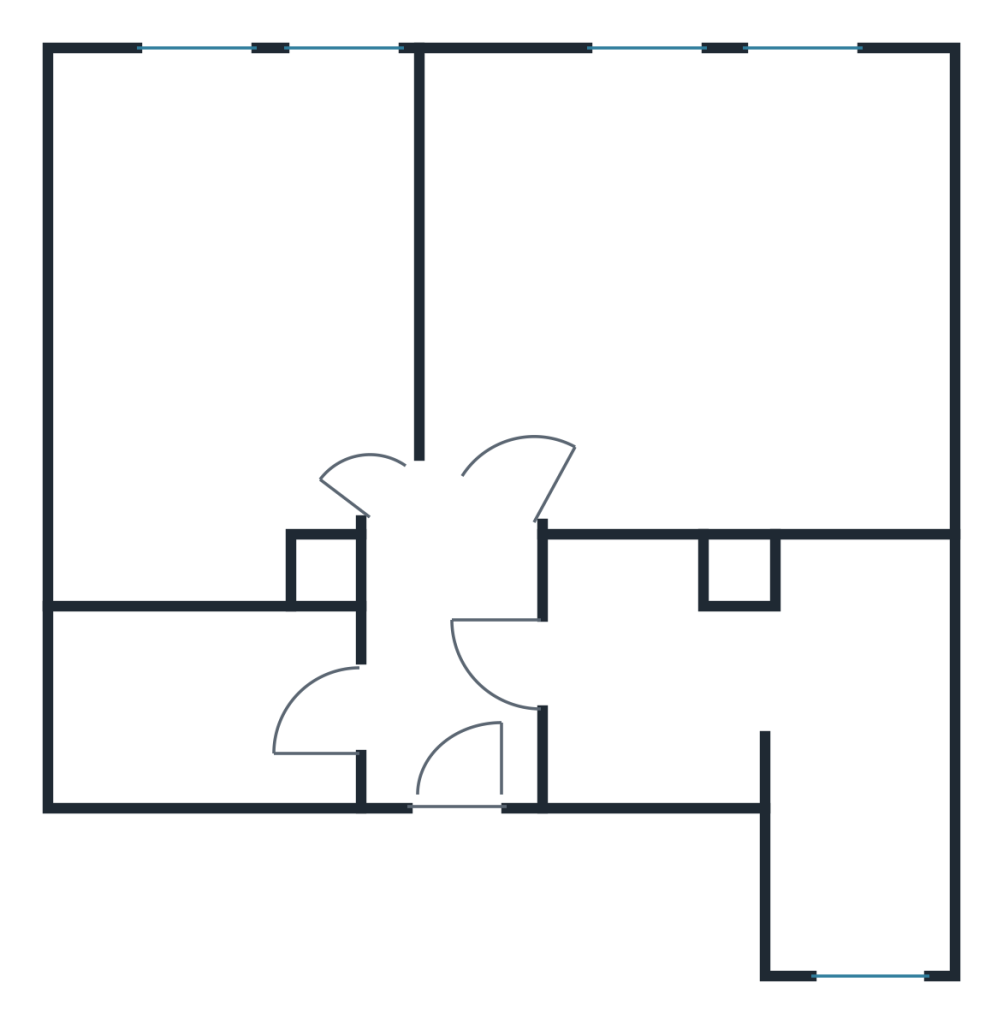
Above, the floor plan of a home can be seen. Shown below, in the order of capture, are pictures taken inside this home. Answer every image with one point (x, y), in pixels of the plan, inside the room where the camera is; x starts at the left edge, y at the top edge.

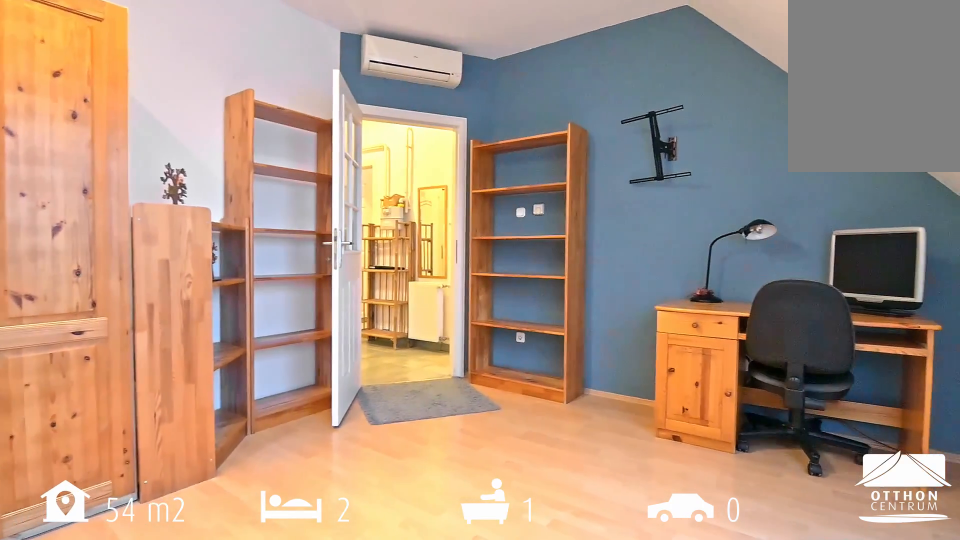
(721, 293)
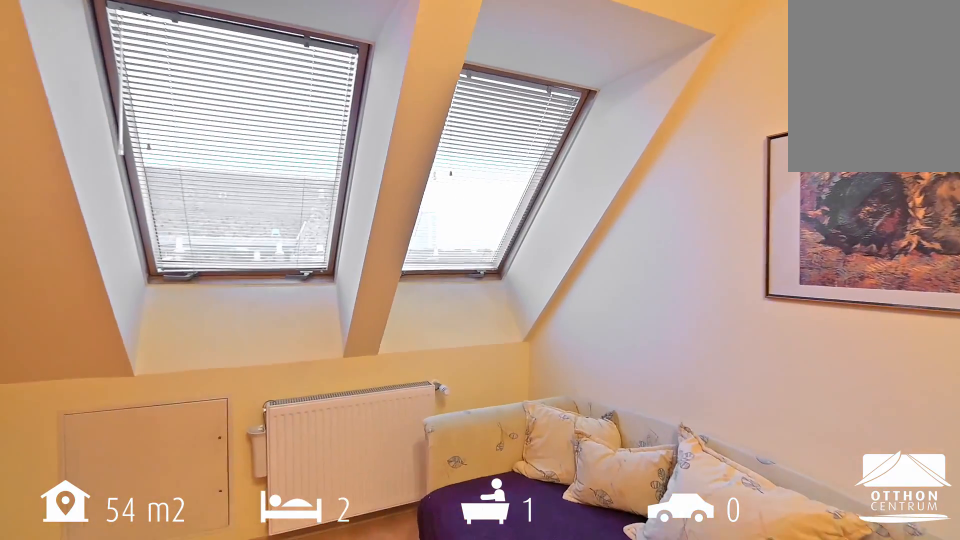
(224, 323)
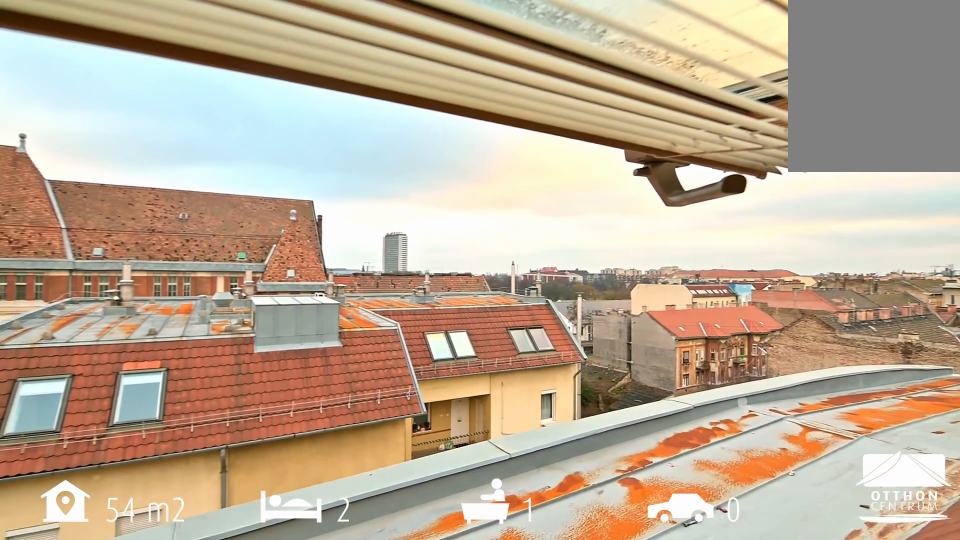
(223, 323)
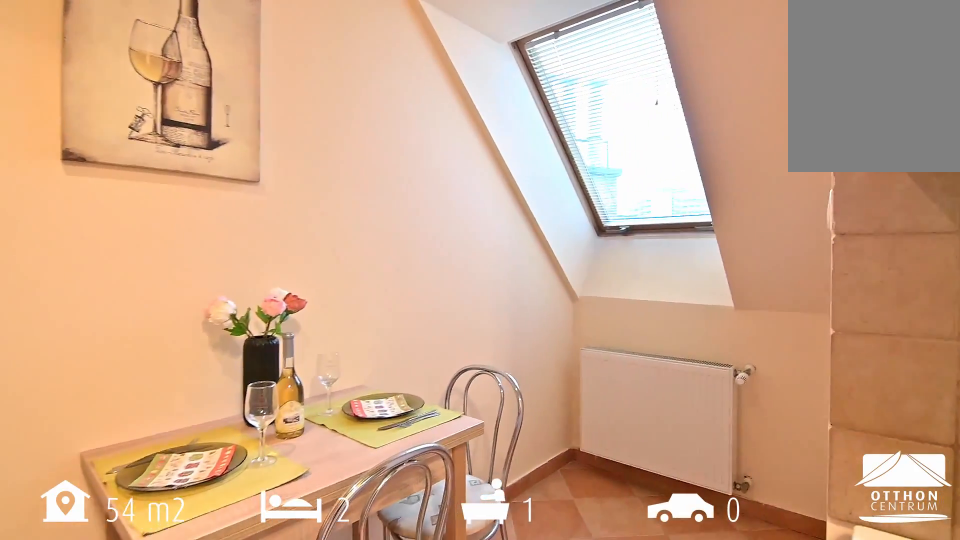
(842, 685)
